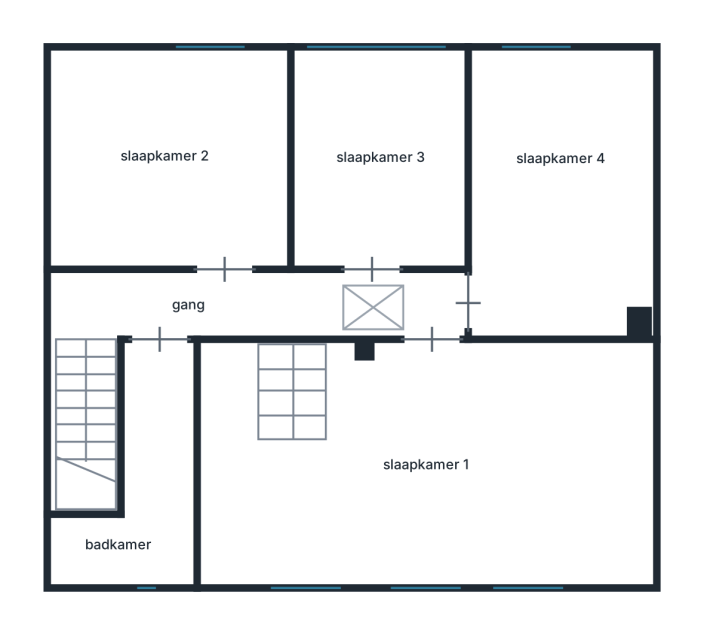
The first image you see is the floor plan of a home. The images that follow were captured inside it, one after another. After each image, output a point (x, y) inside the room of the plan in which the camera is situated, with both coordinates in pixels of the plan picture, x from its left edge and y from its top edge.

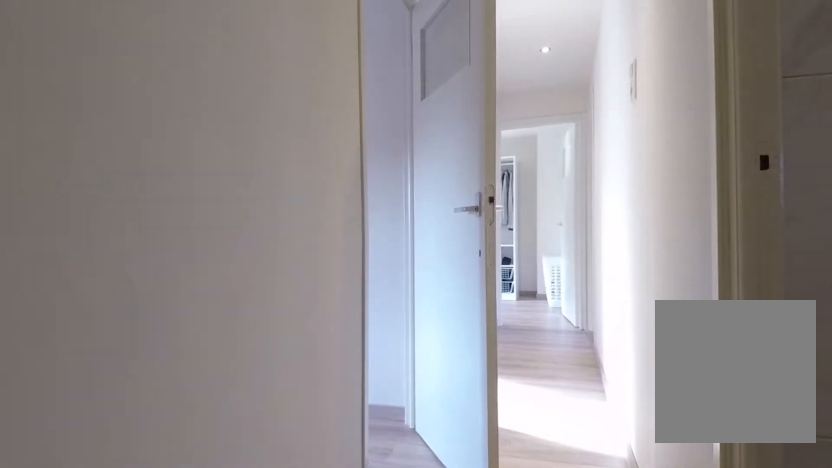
(191, 310)
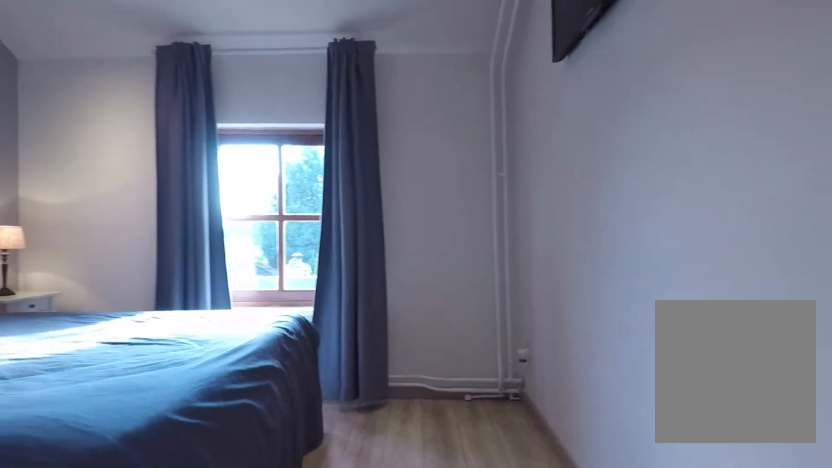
(171, 161)
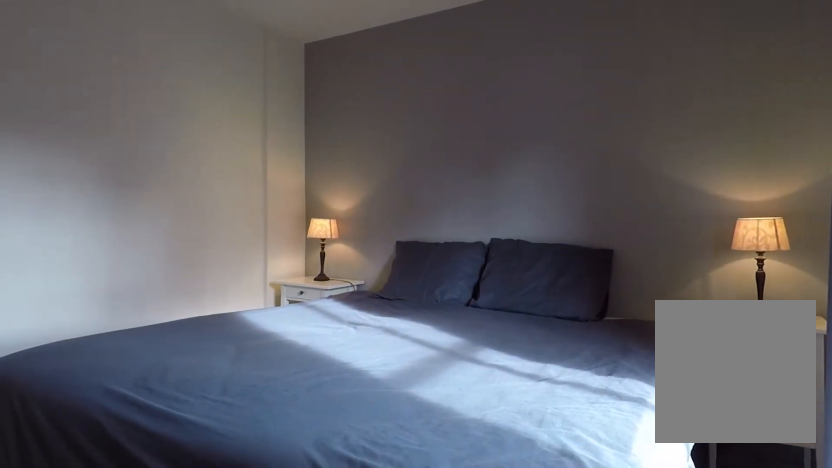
(171, 161)
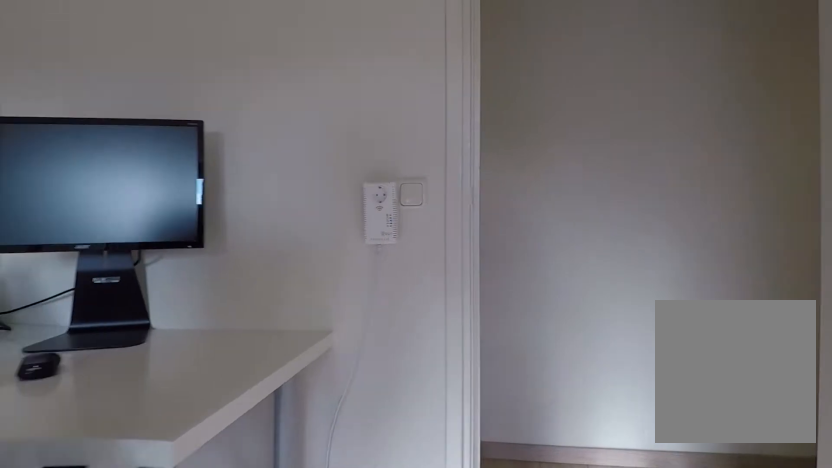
(376, 124)
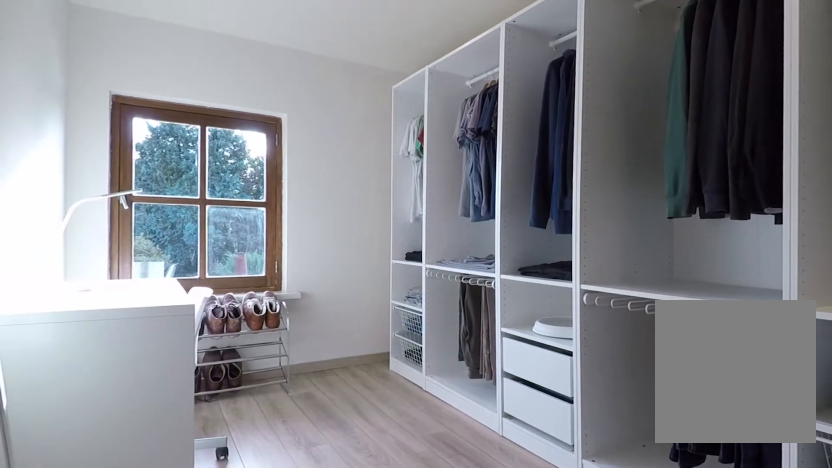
(566, 135)
